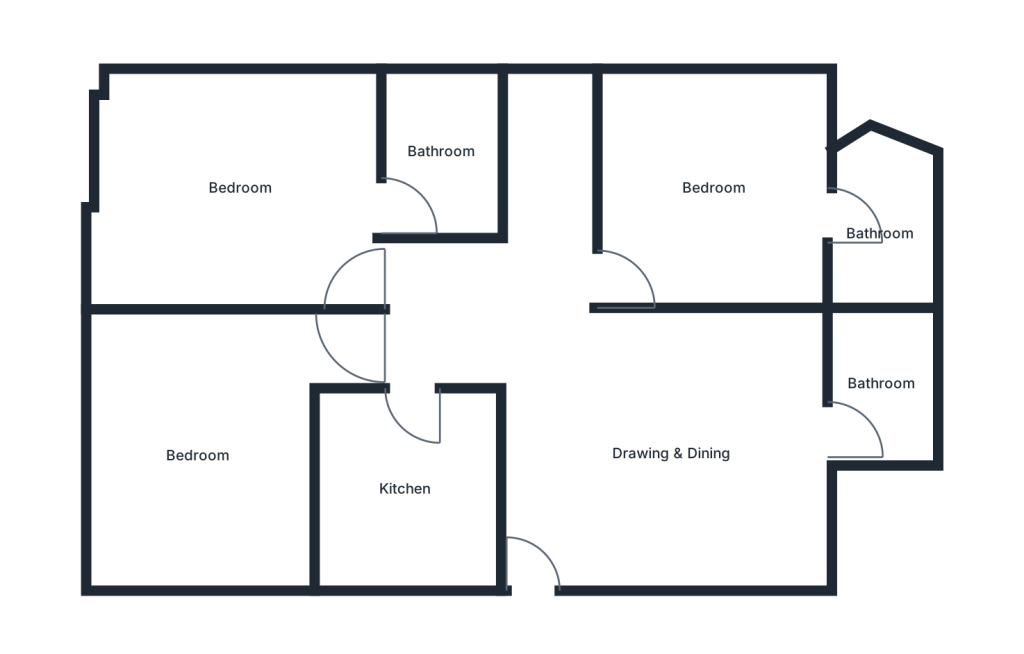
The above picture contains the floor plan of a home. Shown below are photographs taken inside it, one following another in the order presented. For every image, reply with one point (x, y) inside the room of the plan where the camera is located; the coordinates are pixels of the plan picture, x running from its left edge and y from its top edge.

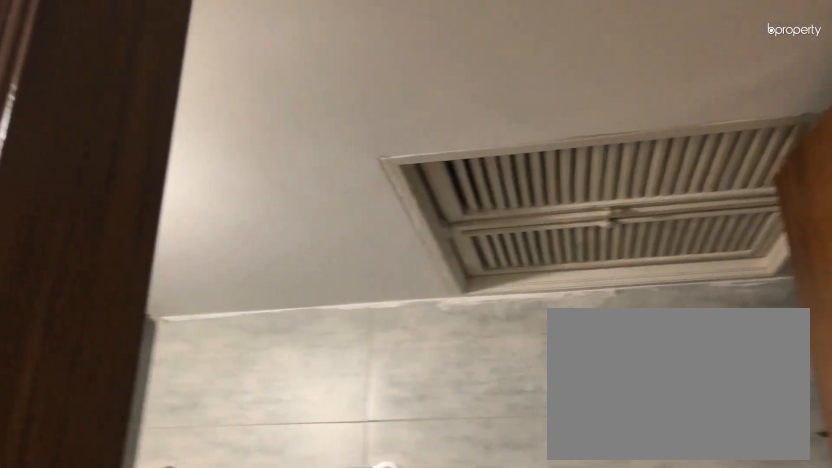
(882, 385)
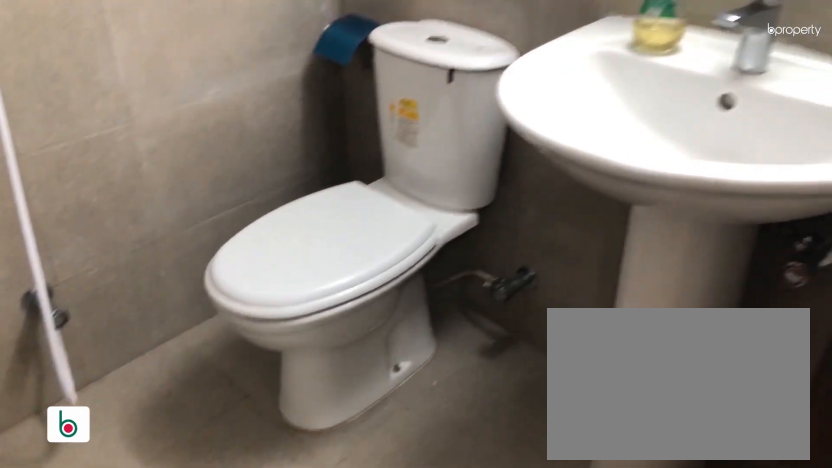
(879, 234)
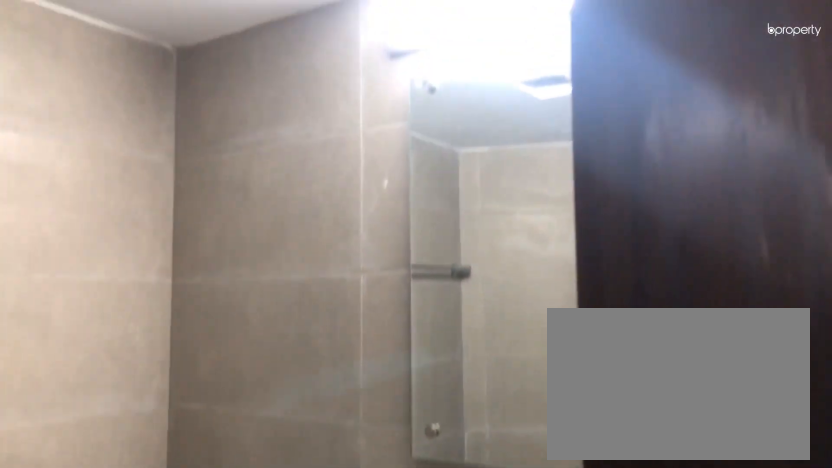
(879, 234)
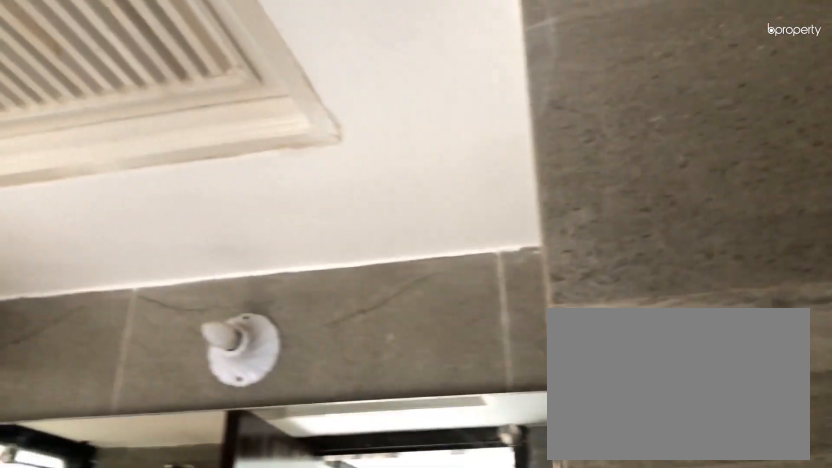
(443, 152)
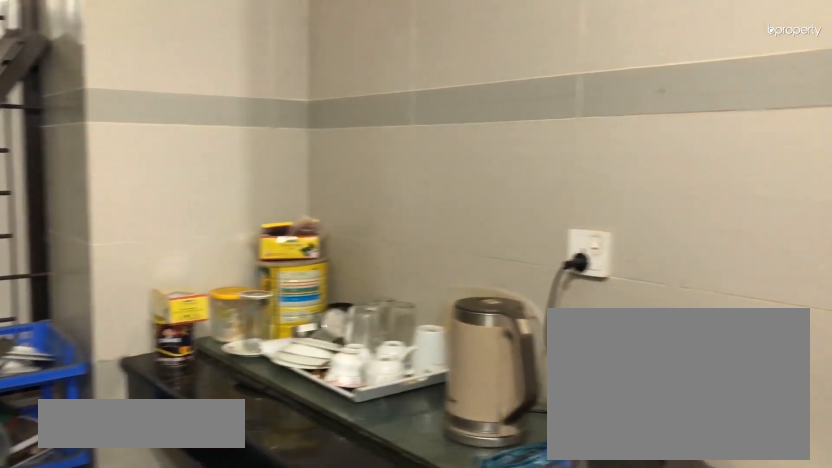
(405, 489)
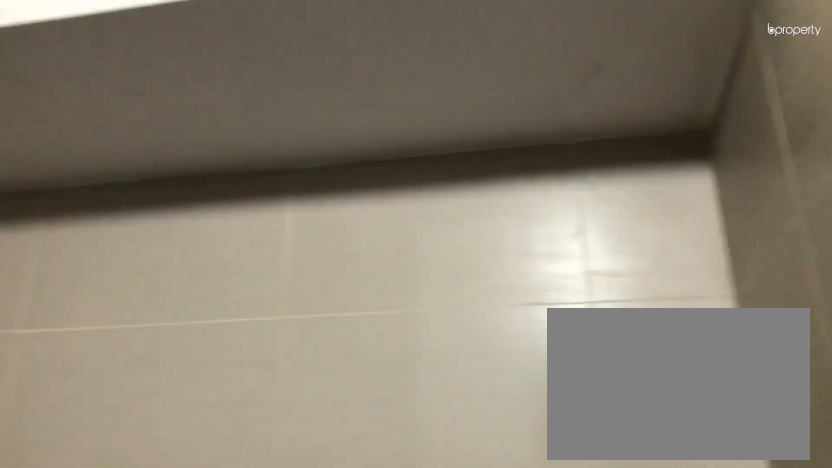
(405, 489)
